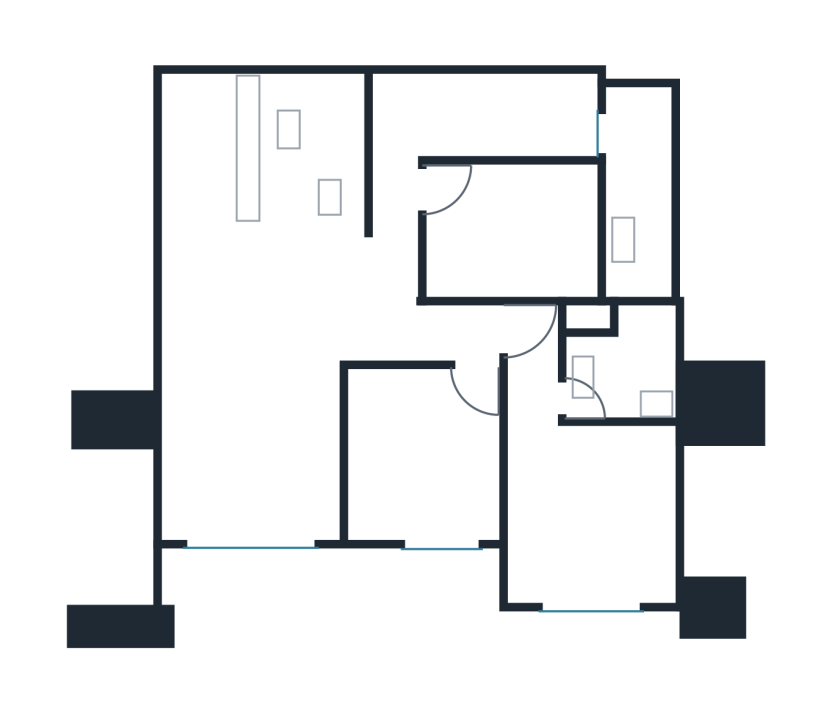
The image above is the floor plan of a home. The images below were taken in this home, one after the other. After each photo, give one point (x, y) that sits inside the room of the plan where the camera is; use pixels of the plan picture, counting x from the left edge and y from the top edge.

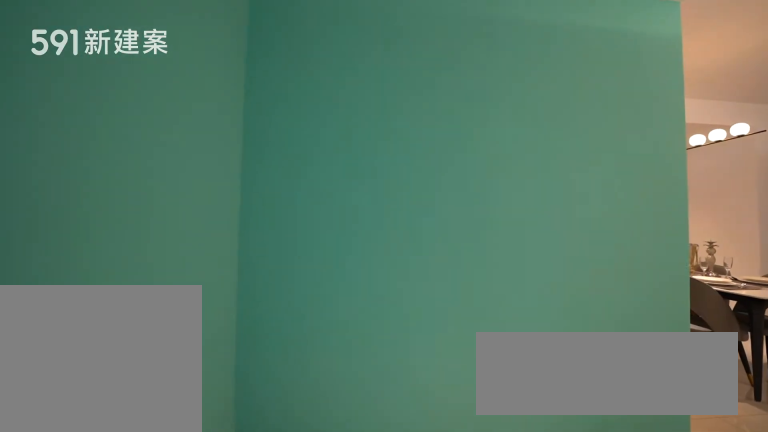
(207, 153)
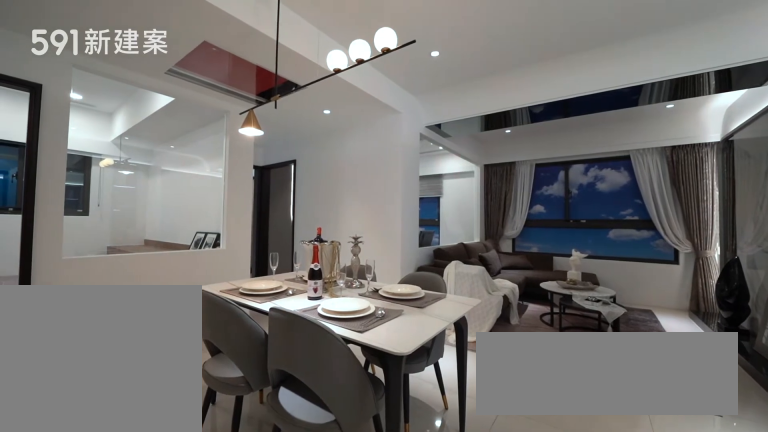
(270, 298)
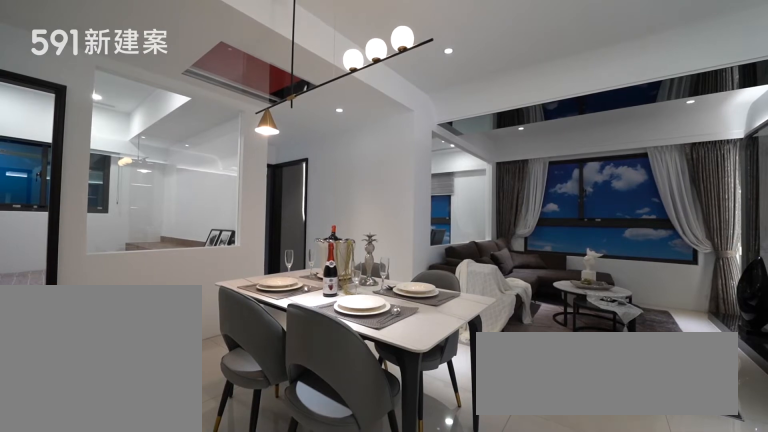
(270, 298)
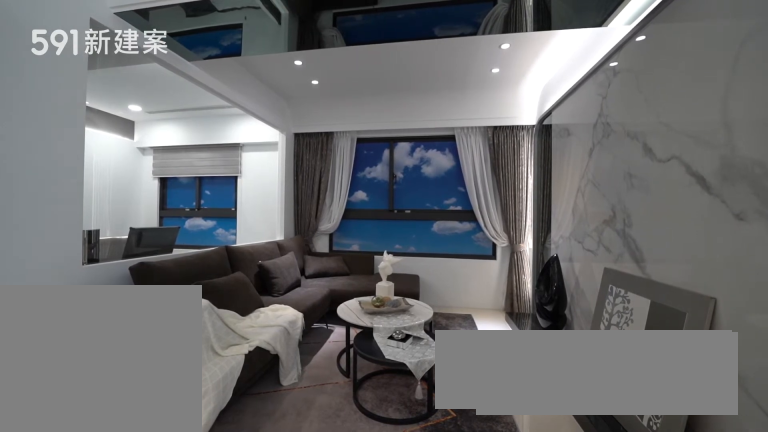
(251, 451)
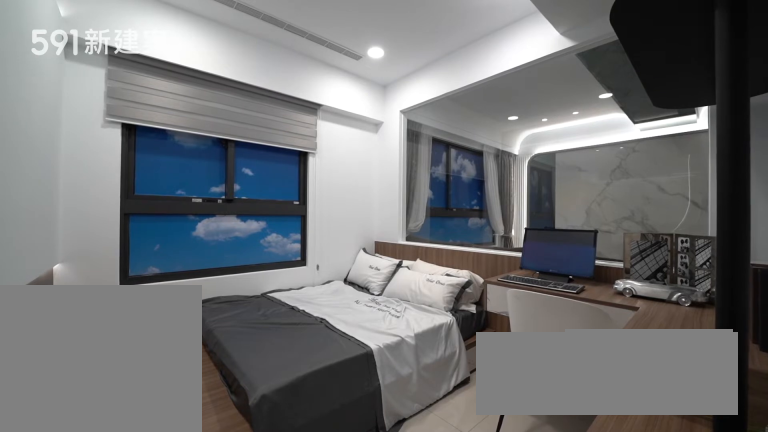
(423, 453)
